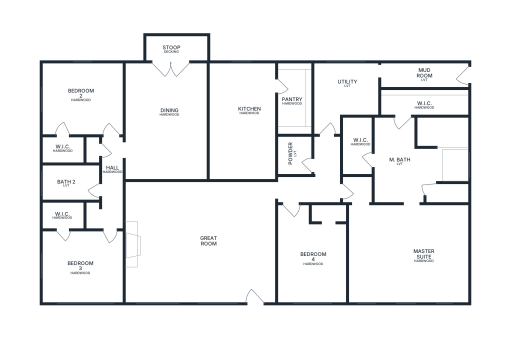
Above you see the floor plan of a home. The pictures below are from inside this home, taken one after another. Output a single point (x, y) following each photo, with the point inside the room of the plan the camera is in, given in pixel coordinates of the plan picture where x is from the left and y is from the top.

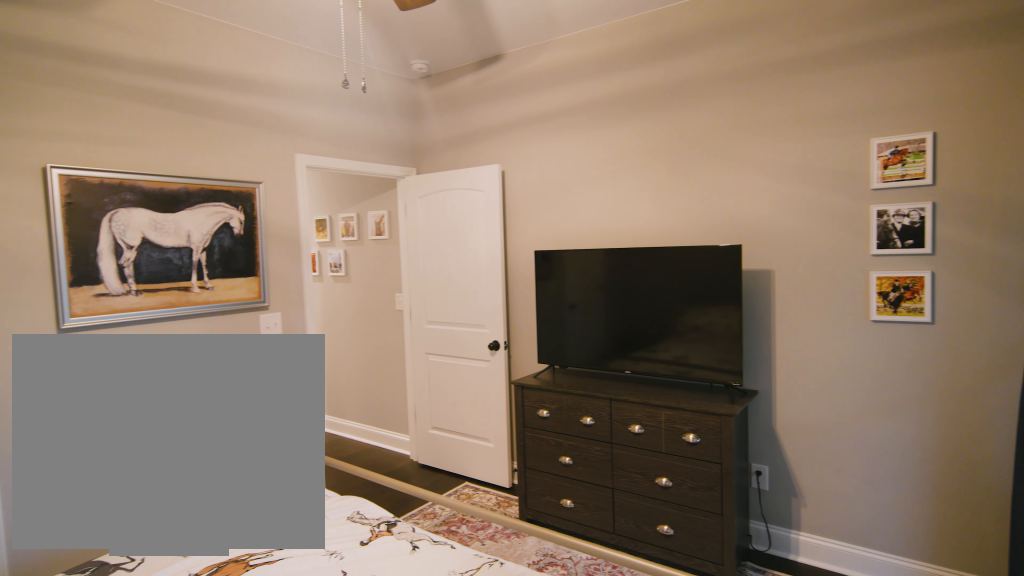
(81, 256)
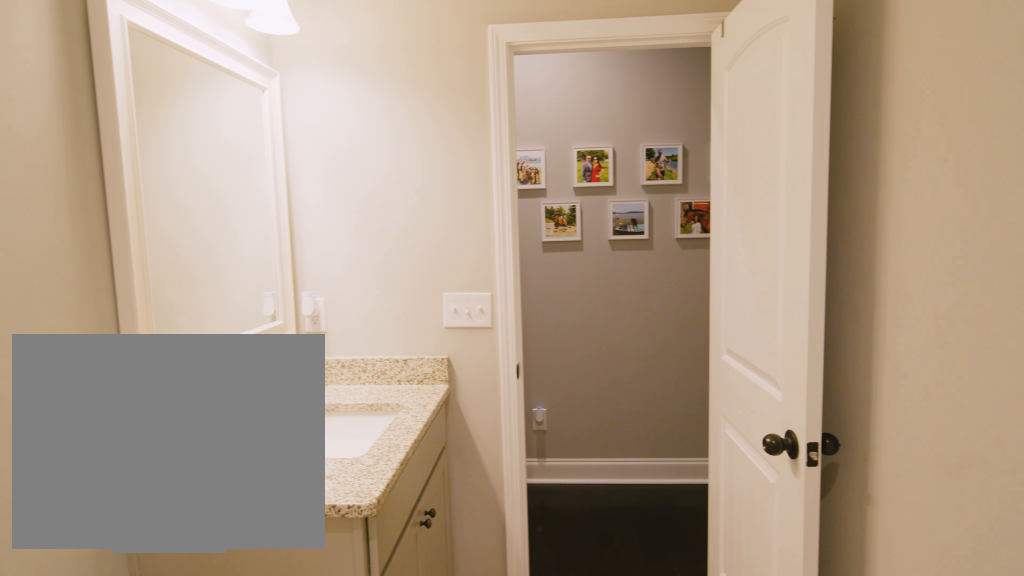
(69, 184)
